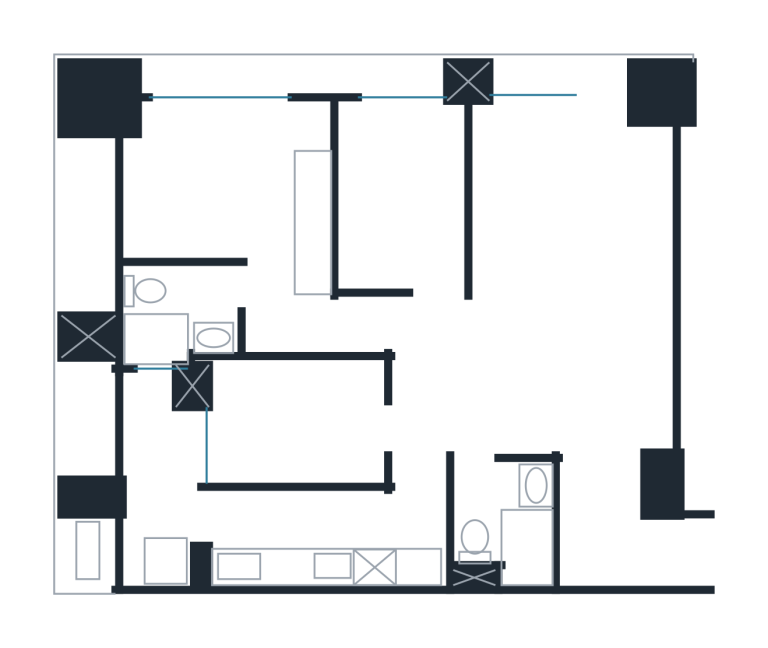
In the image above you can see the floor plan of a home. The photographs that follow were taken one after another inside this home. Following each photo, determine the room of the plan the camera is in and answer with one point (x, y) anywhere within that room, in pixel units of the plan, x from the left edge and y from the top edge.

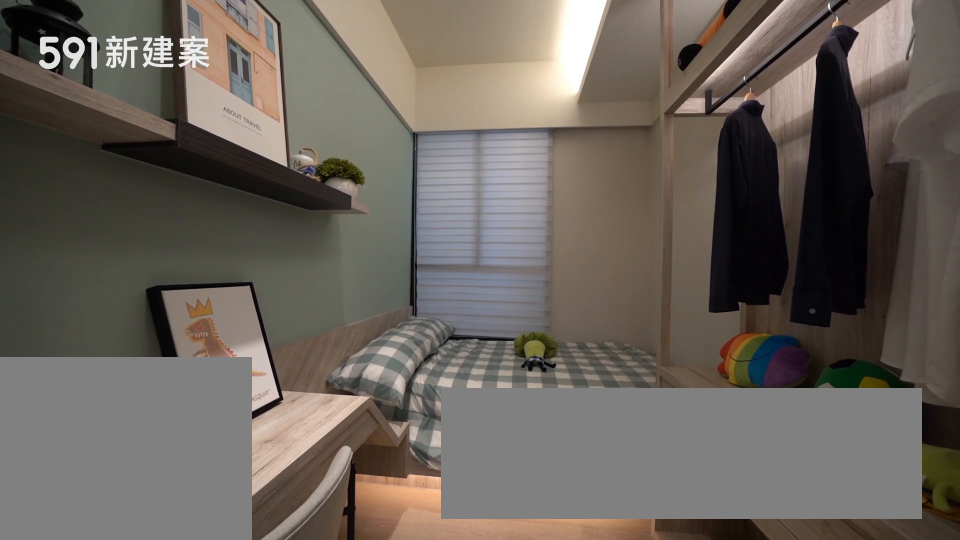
(292, 421)
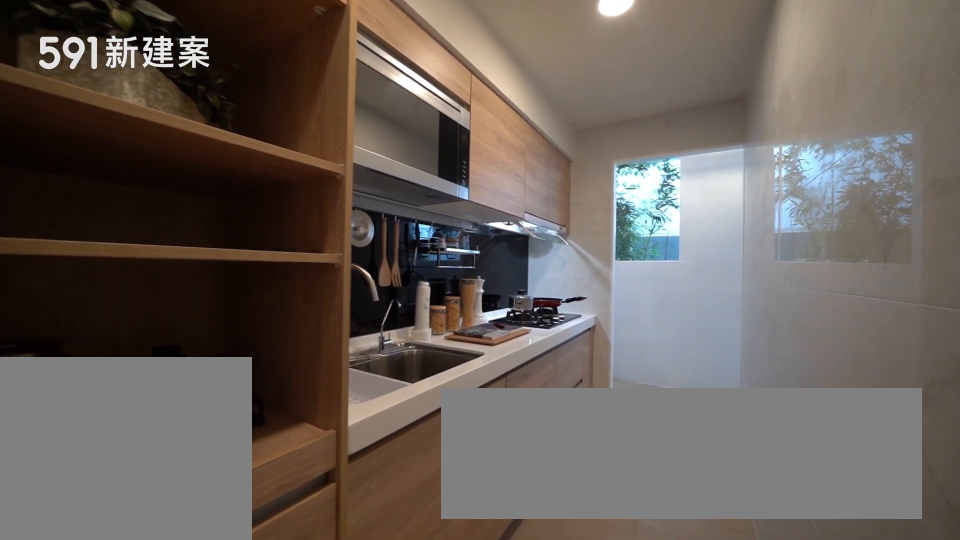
(326, 538)
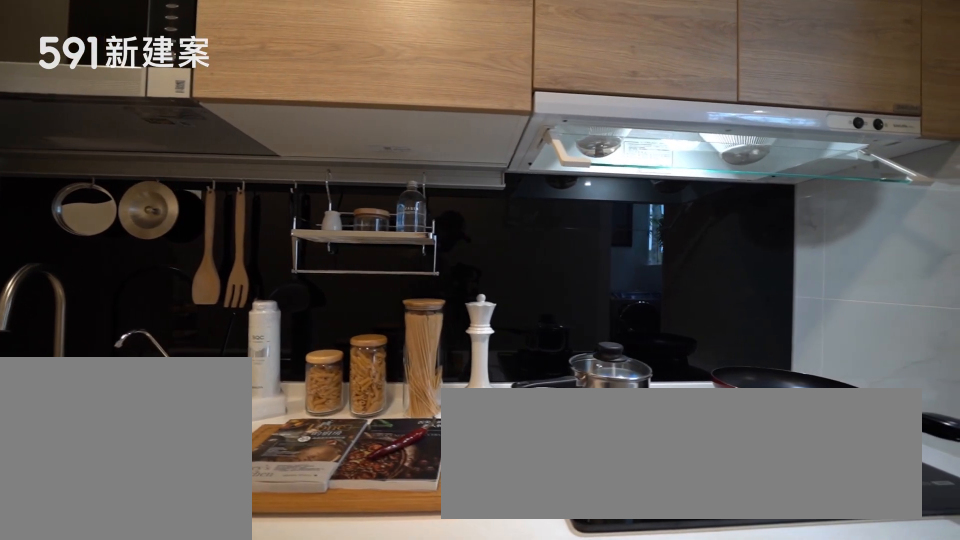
(326, 538)
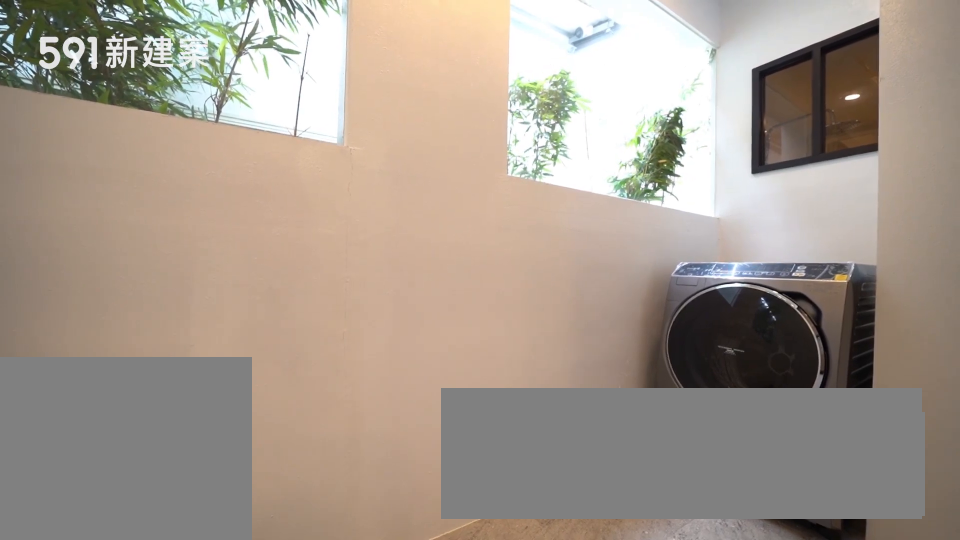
(154, 479)
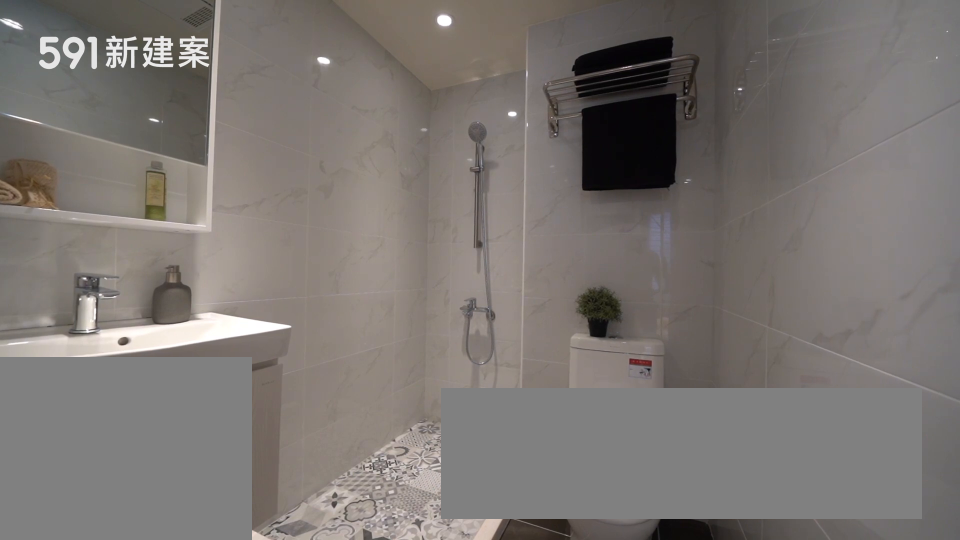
(510, 523)
